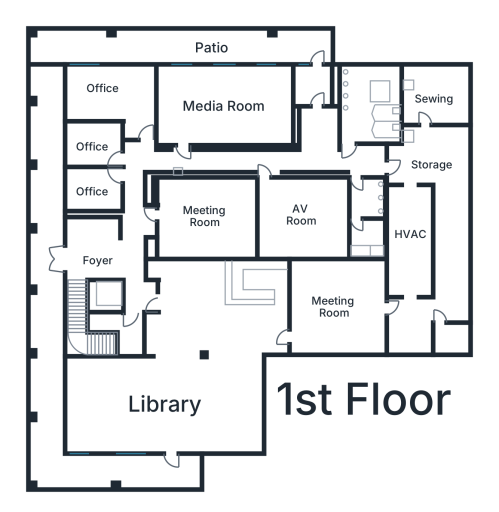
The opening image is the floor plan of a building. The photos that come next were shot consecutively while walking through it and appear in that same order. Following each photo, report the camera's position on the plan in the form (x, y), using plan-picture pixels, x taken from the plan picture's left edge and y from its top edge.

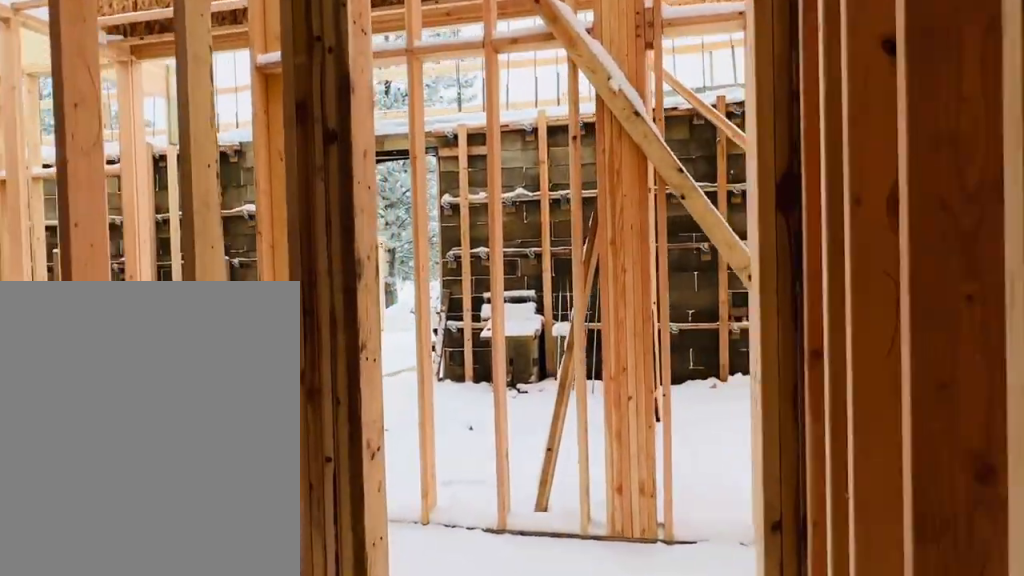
(152, 208)
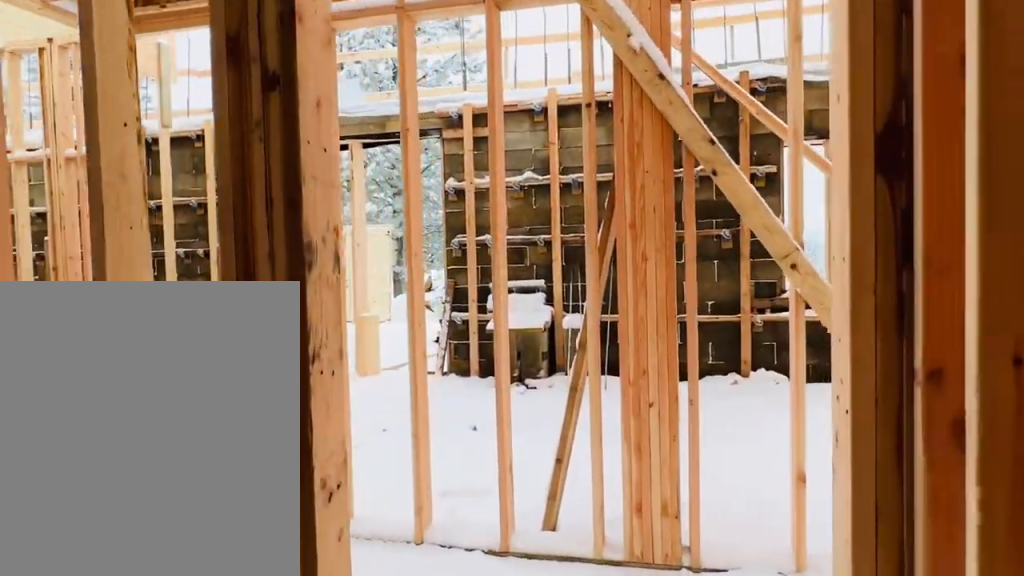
(147, 207)
